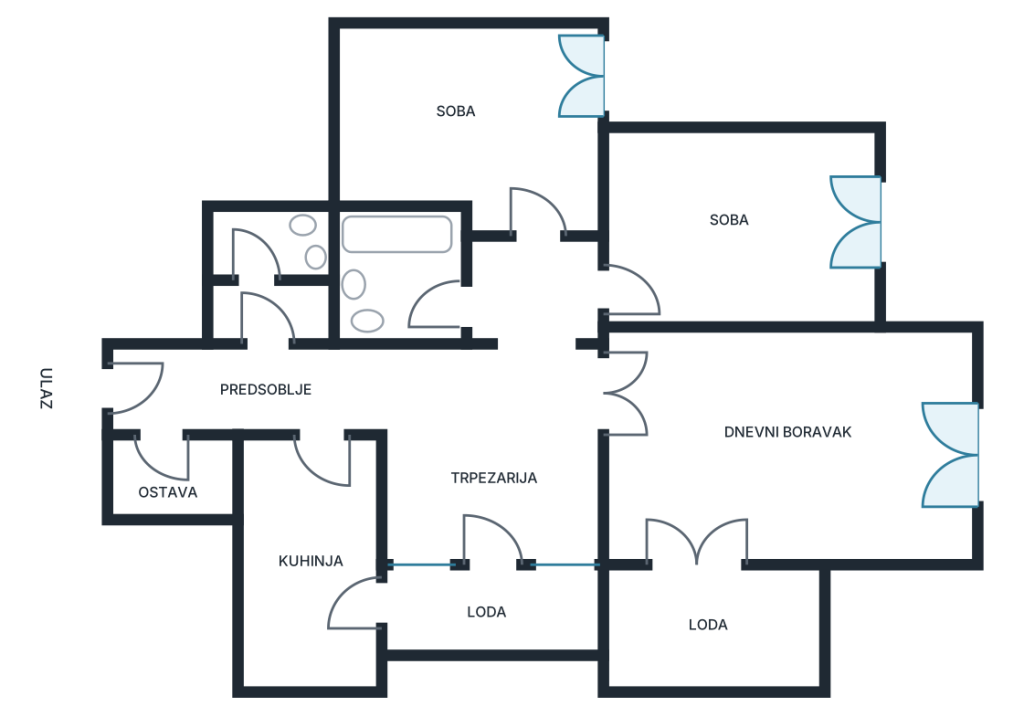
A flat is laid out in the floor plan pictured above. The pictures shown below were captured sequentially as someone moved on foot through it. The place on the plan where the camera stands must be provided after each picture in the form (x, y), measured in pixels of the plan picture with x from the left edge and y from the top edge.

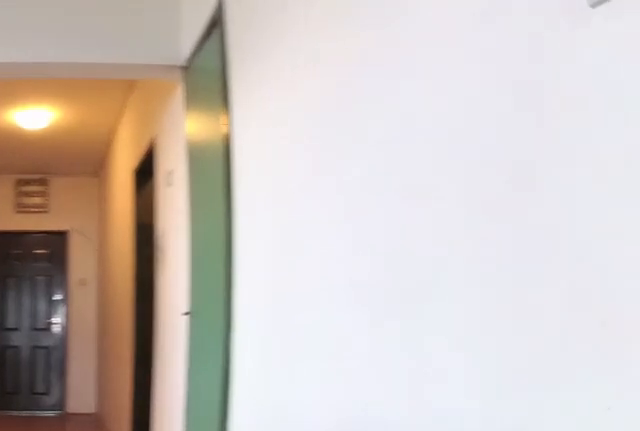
(561, 409)
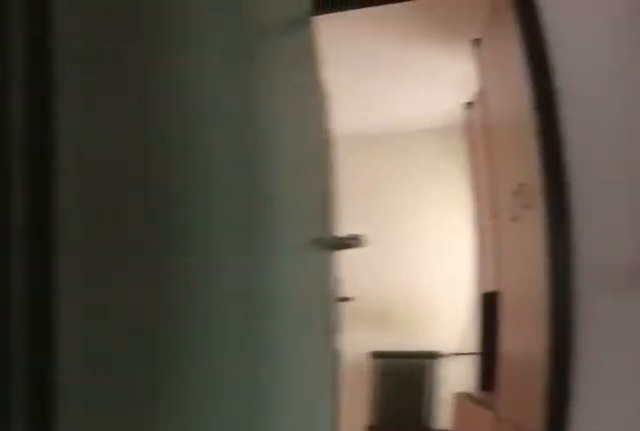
(550, 410)
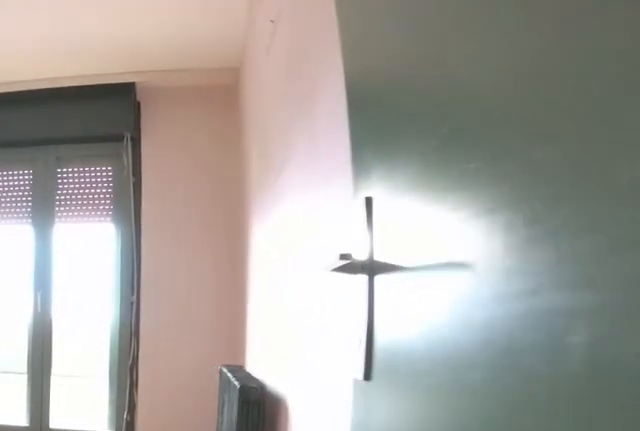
(574, 305)
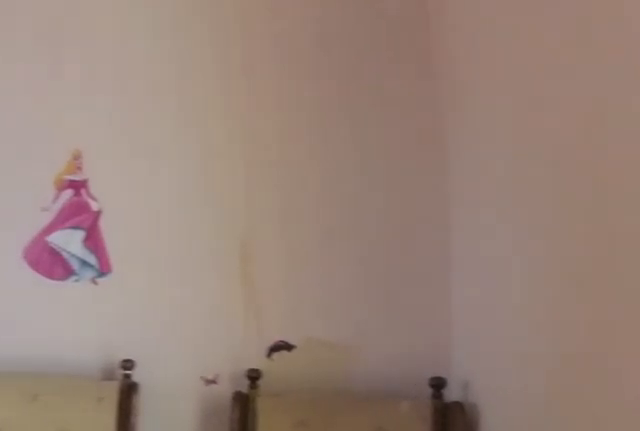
(878, 272)
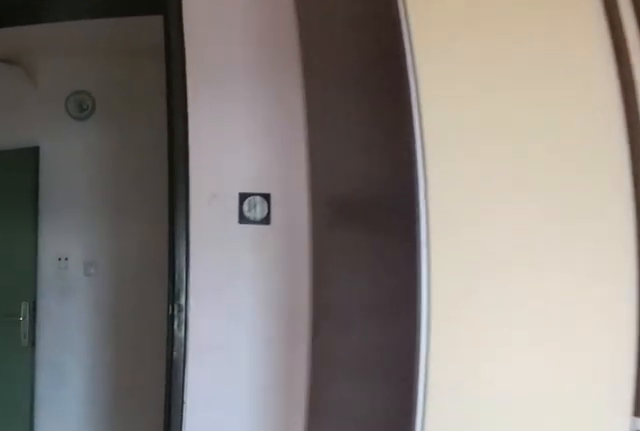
(776, 260)
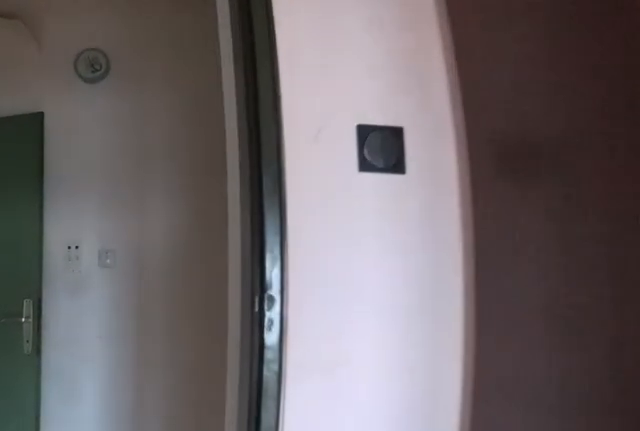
(741, 265)
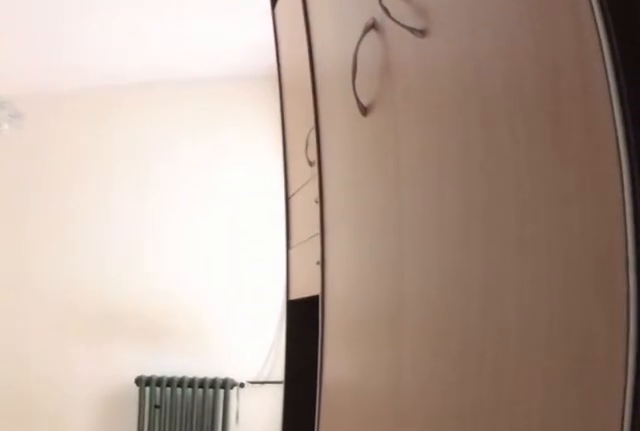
(539, 313)
